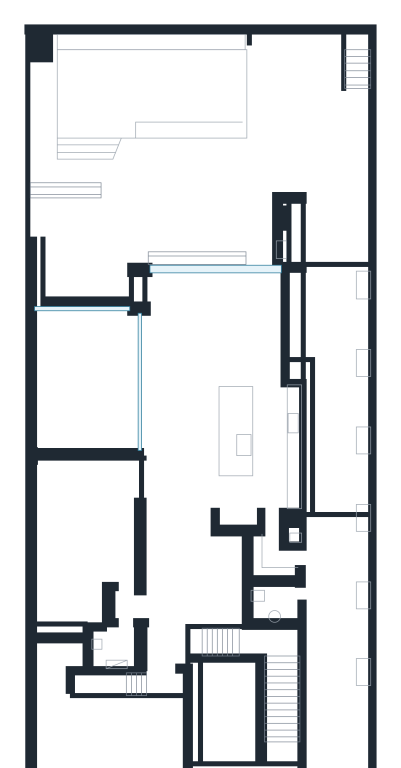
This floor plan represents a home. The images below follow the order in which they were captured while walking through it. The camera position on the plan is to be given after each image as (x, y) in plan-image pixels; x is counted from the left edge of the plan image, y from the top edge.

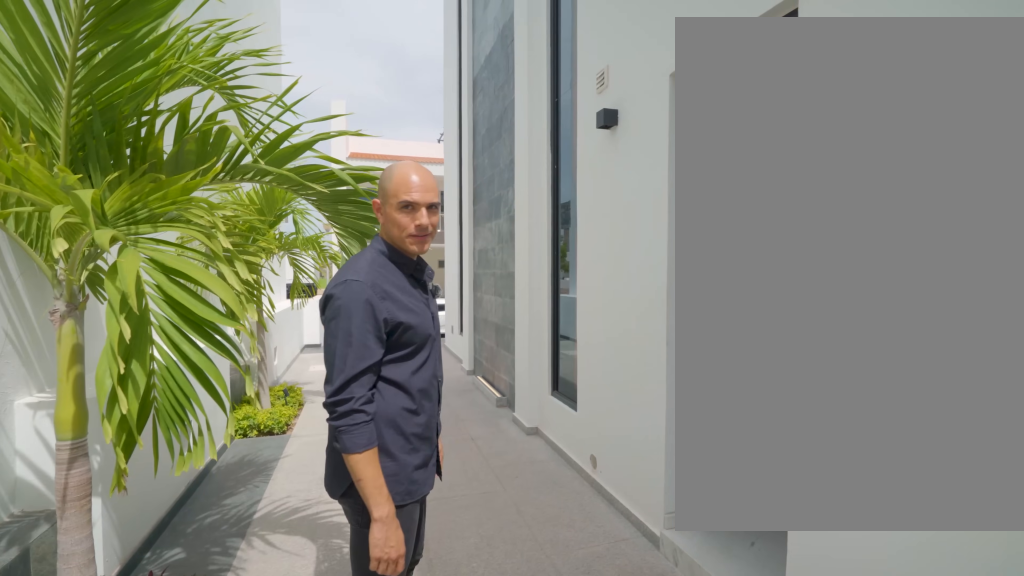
(334, 530)
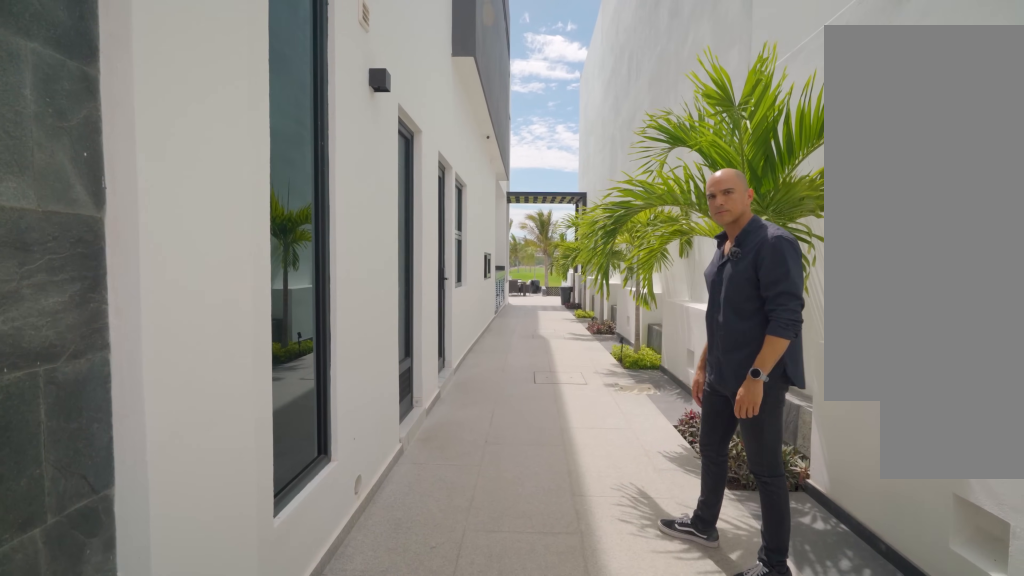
(332, 703)
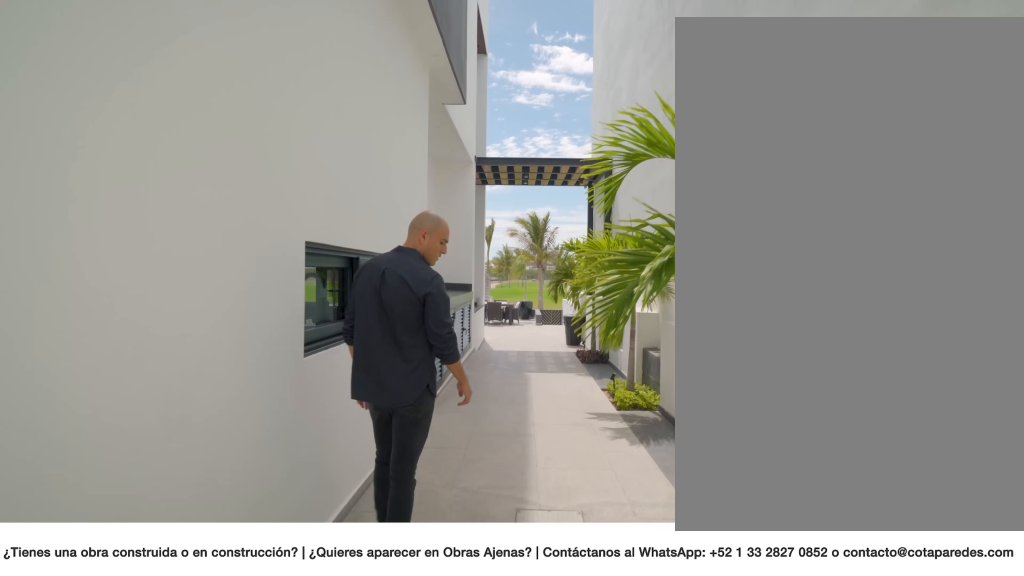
(339, 556)
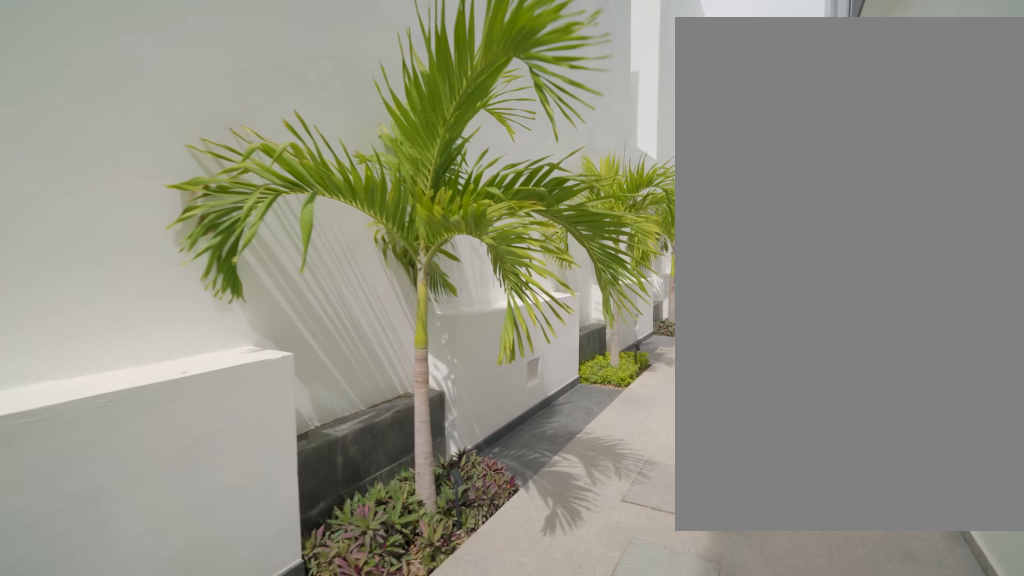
(337, 476)
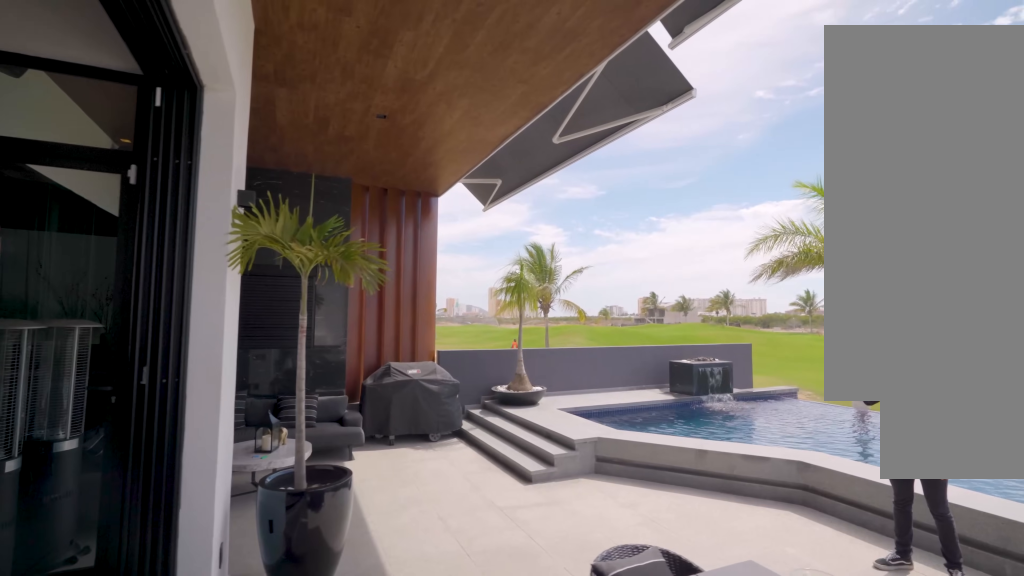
(238, 247)
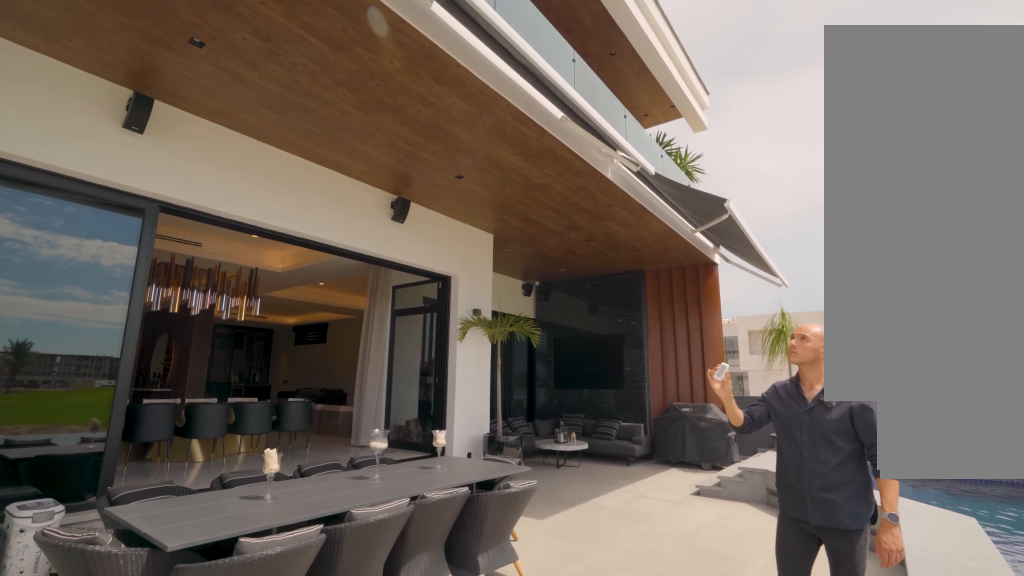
(262, 198)
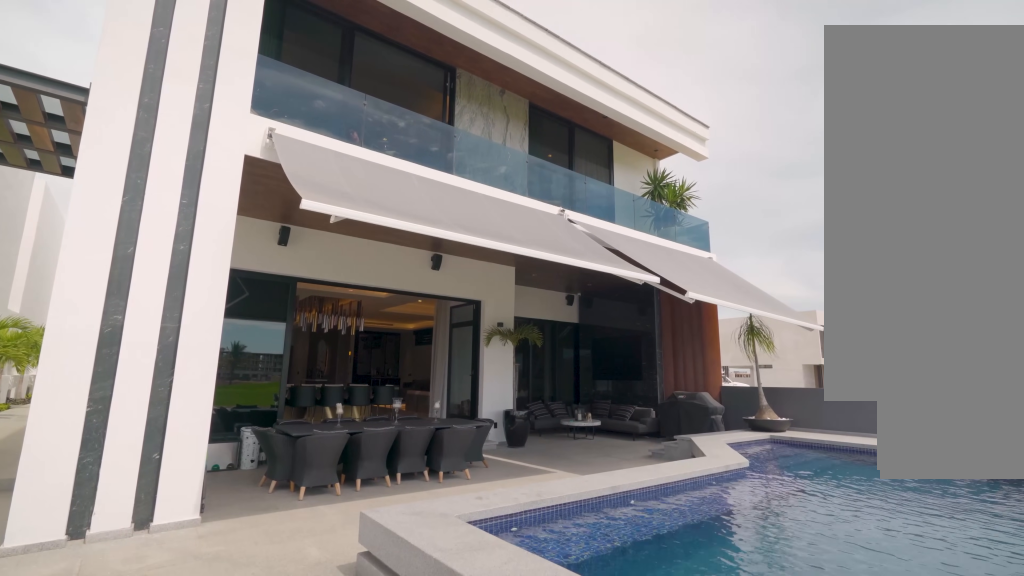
(279, 130)
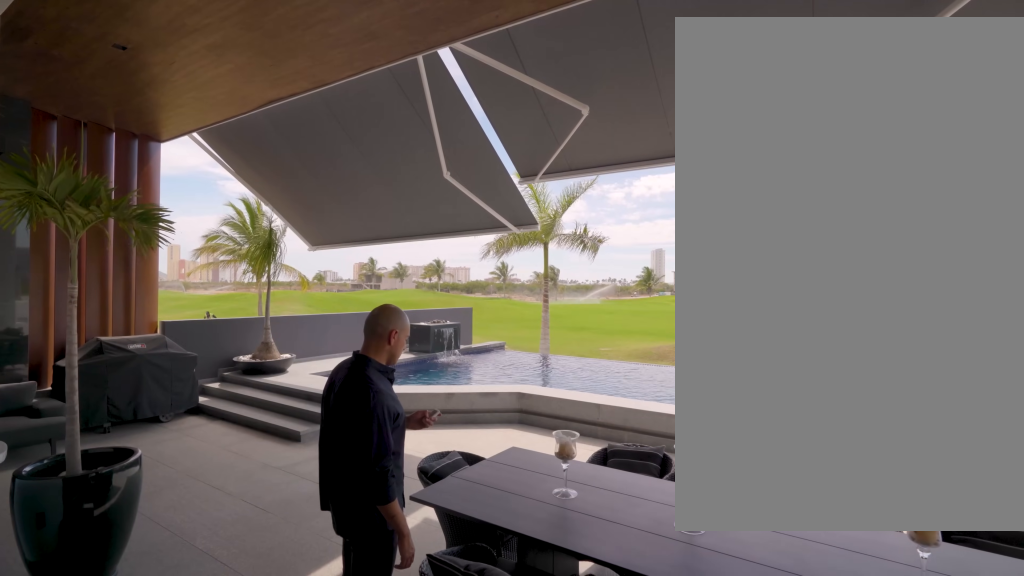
(200, 267)
